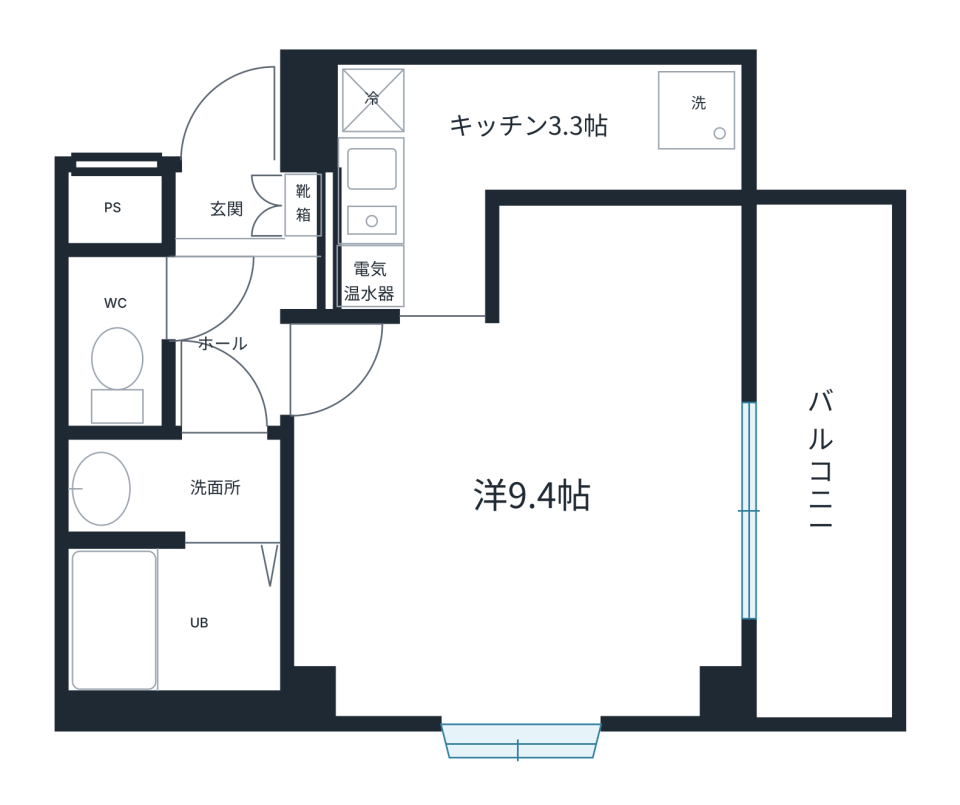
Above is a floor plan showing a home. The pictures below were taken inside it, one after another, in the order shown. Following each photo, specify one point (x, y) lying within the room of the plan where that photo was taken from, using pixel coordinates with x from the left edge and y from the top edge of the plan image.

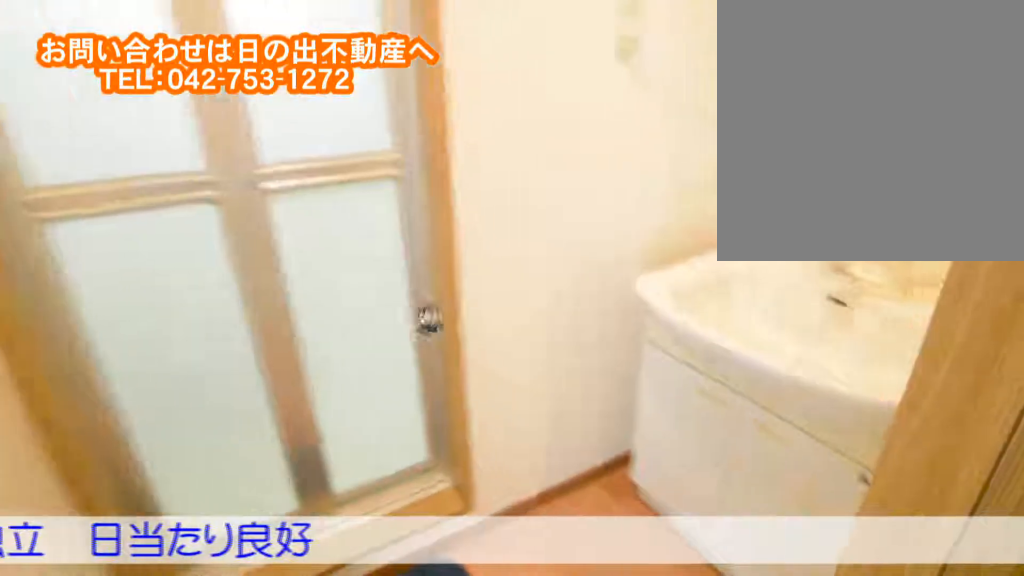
(168, 490)
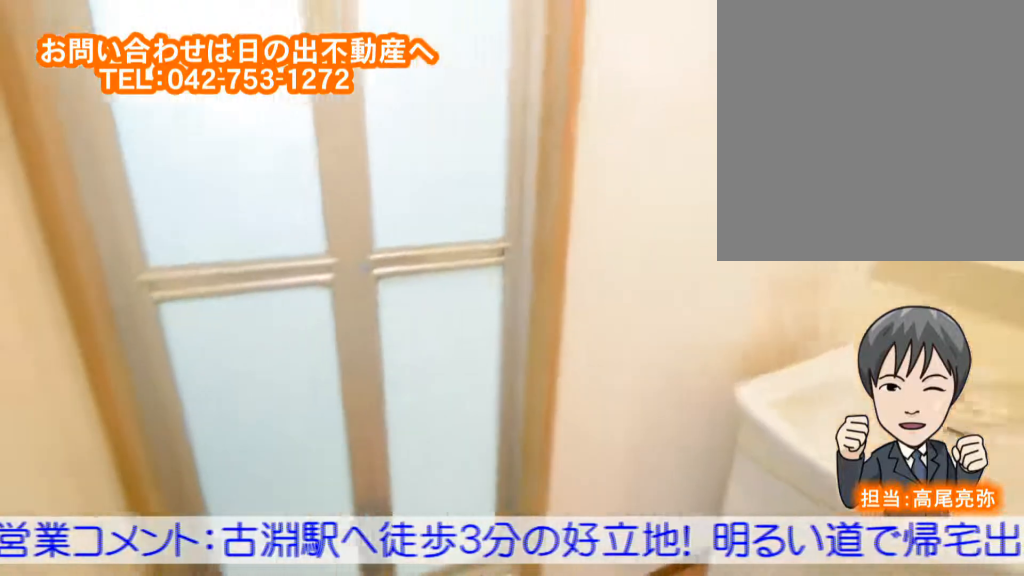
(165, 490)
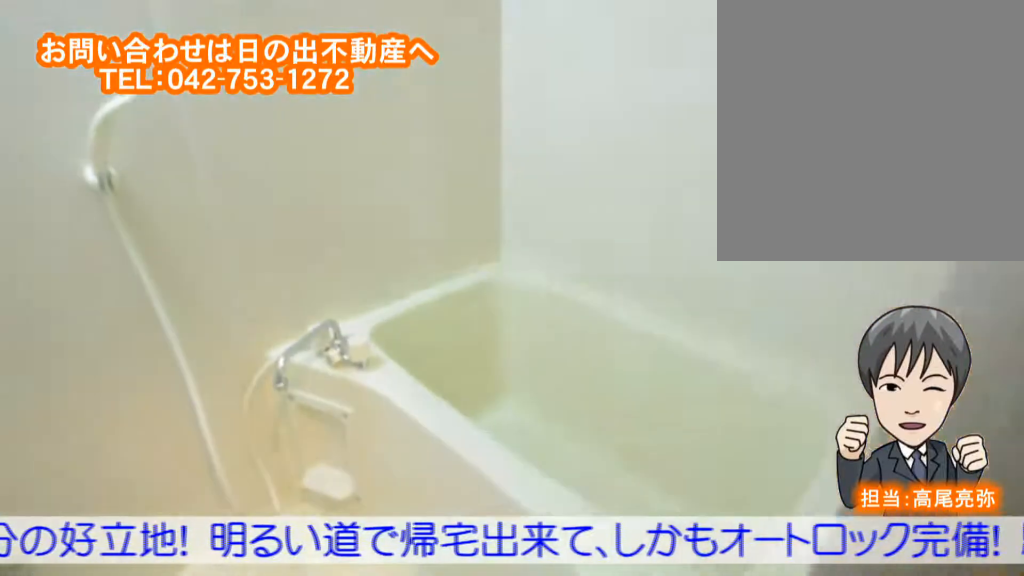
(157, 611)
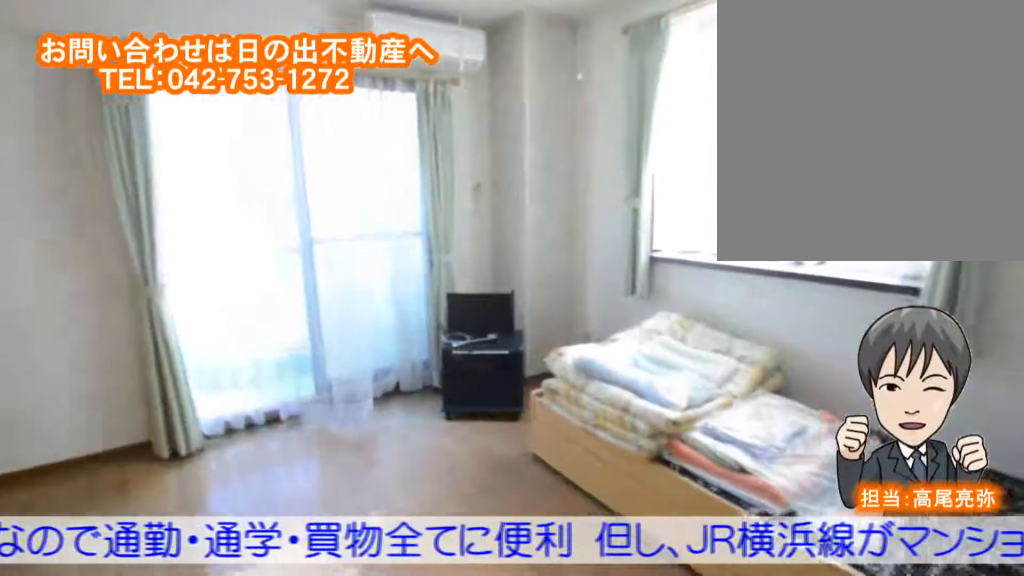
(544, 550)
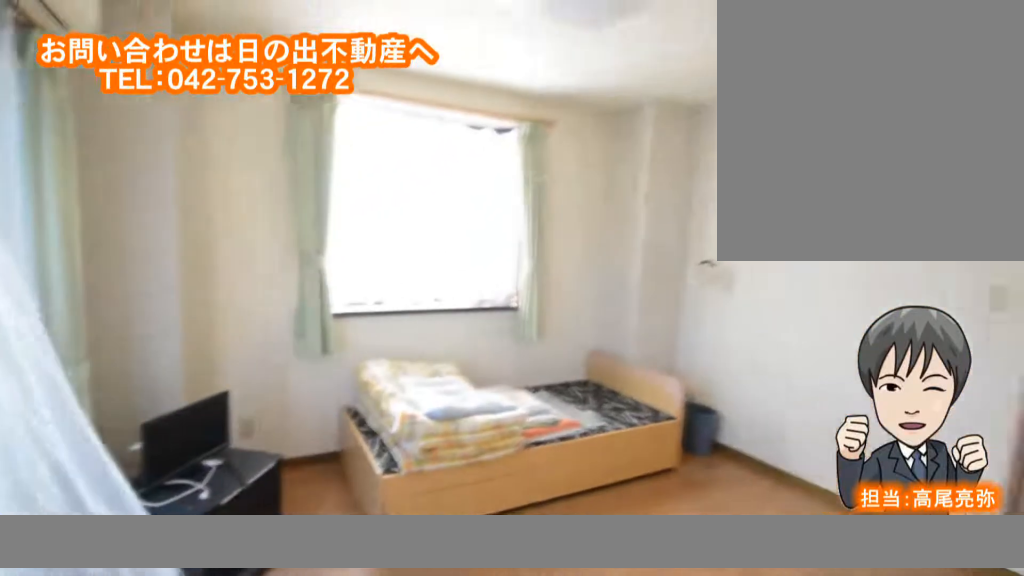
(543, 550)
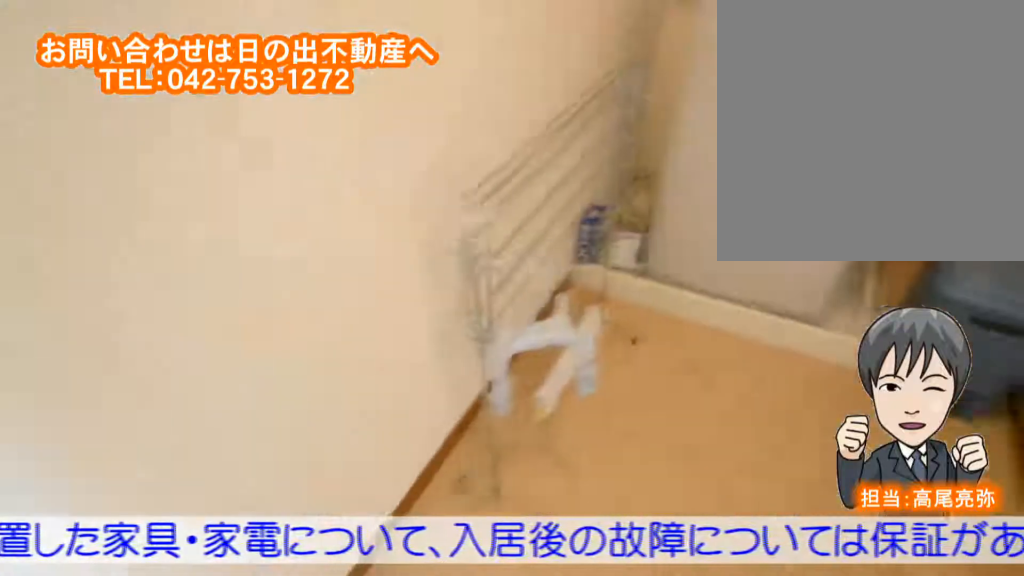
(479, 141)
